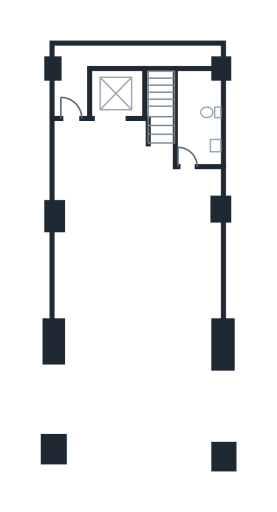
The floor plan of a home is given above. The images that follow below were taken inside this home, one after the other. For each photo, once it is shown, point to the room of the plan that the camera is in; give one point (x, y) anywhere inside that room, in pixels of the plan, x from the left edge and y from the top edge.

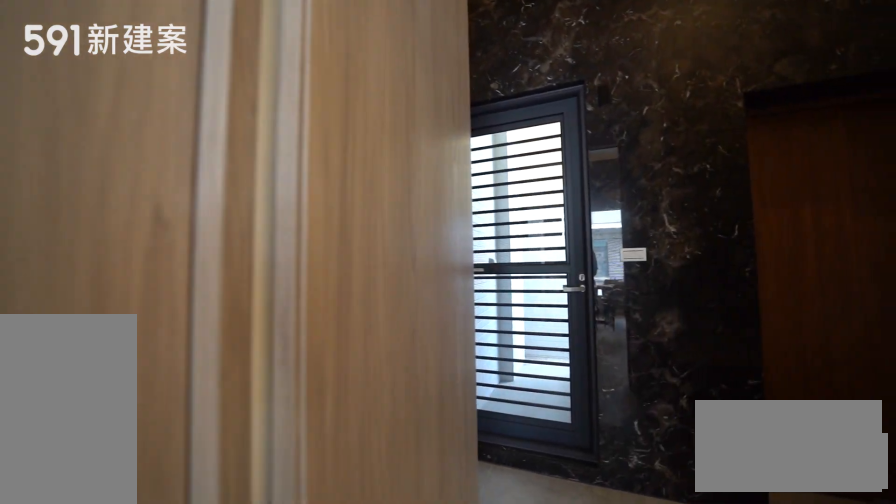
(132, 234)
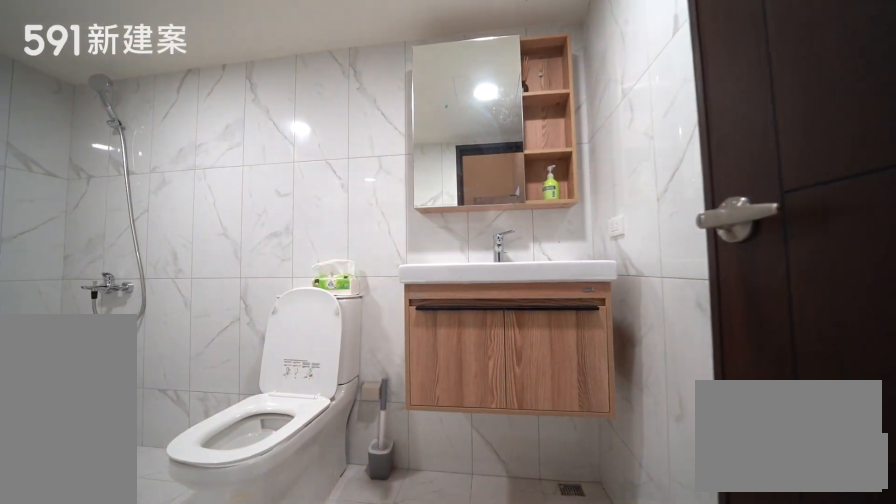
(198, 116)
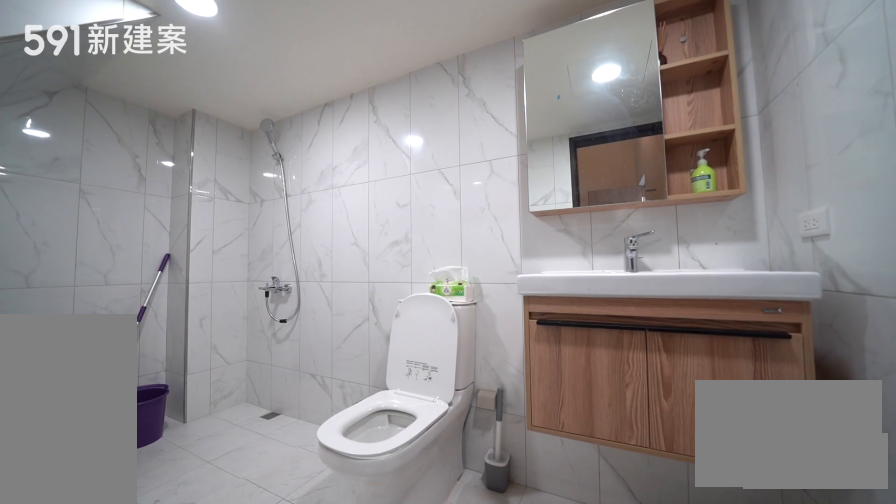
(198, 116)
